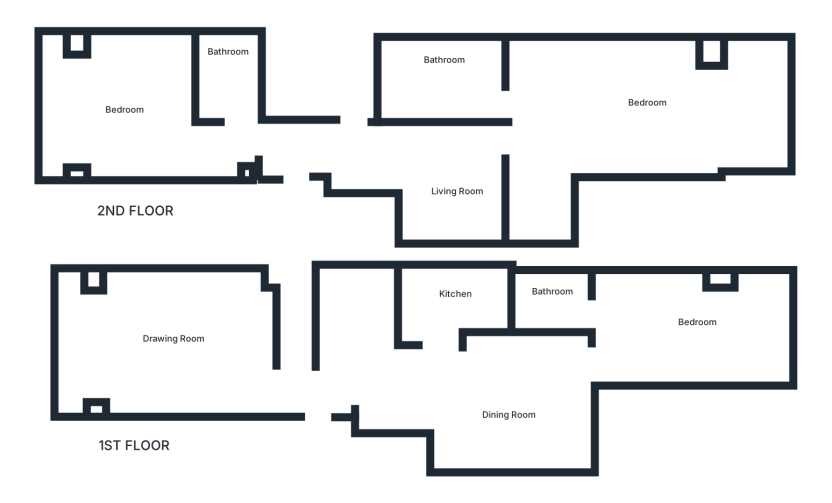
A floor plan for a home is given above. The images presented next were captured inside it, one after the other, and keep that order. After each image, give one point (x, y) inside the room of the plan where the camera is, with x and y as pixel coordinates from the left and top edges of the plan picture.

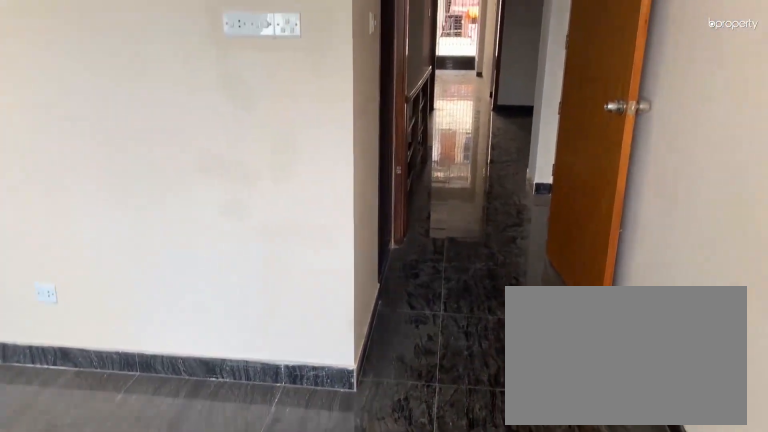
(127, 102)
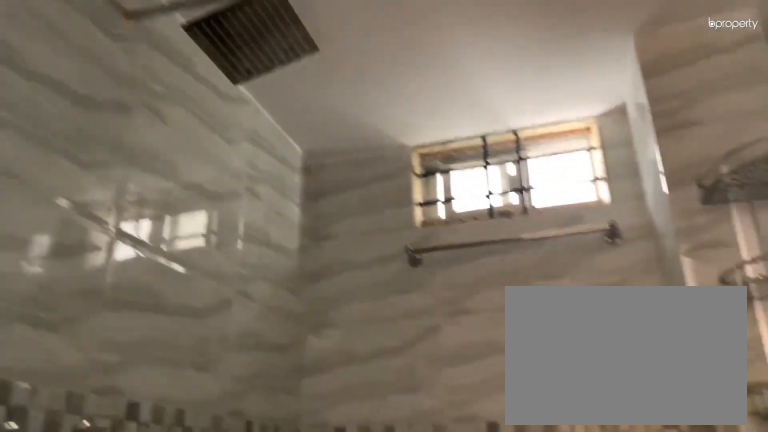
(234, 84)
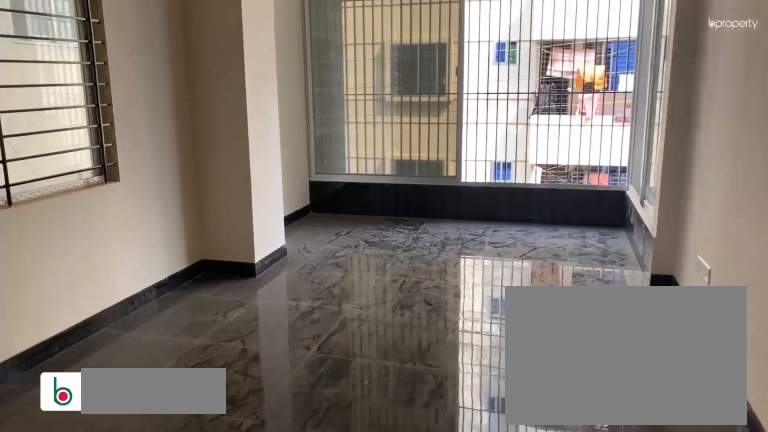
(641, 117)
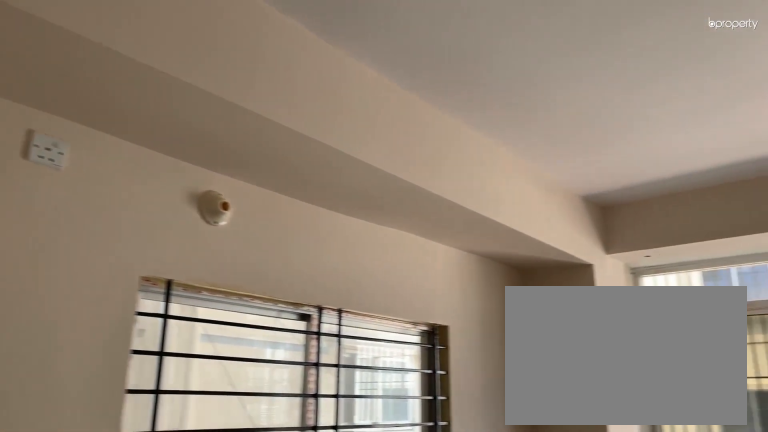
(631, 107)
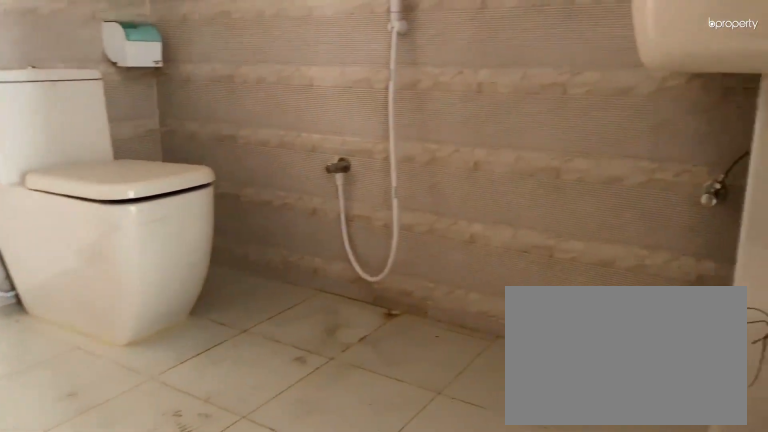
(439, 75)
